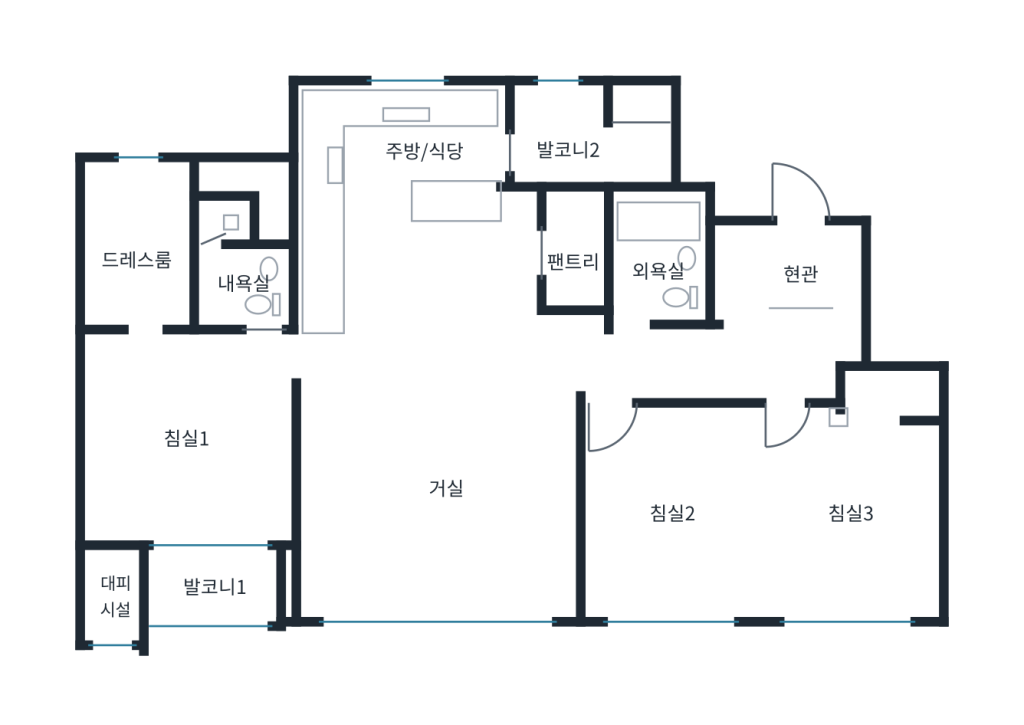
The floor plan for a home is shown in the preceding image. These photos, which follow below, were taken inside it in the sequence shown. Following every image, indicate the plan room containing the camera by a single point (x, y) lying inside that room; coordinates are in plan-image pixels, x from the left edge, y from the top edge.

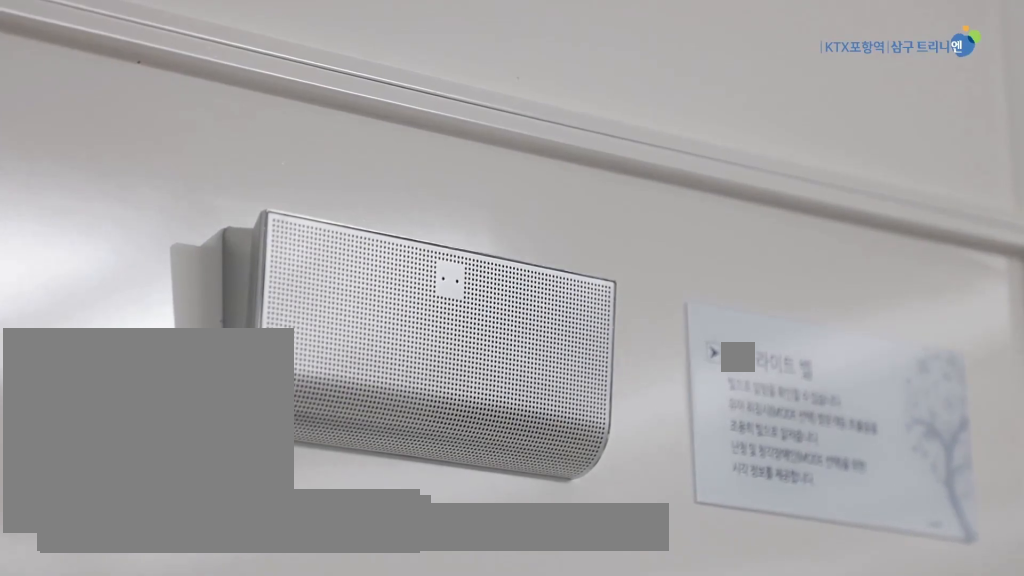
(439, 505)
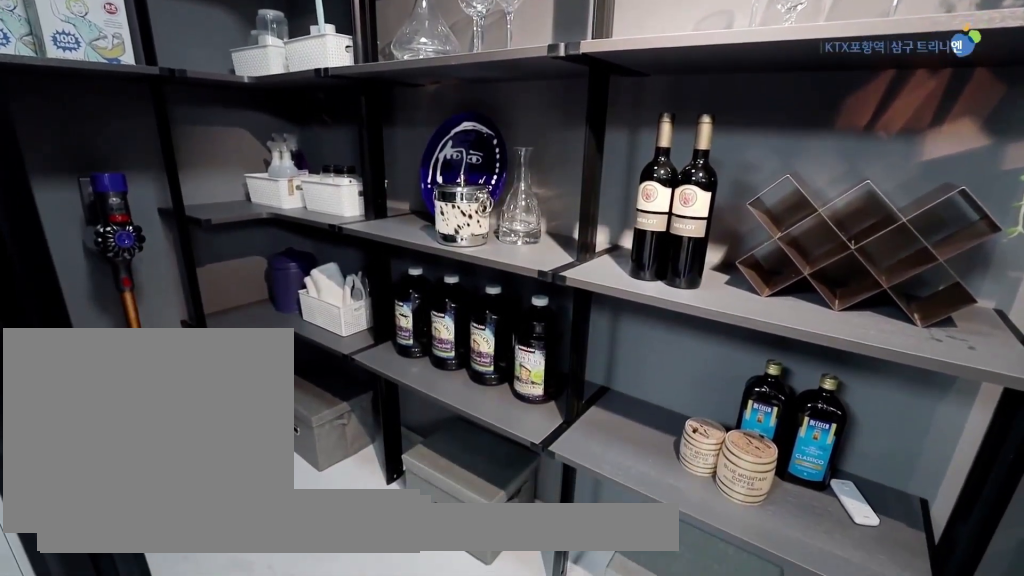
(574, 258)
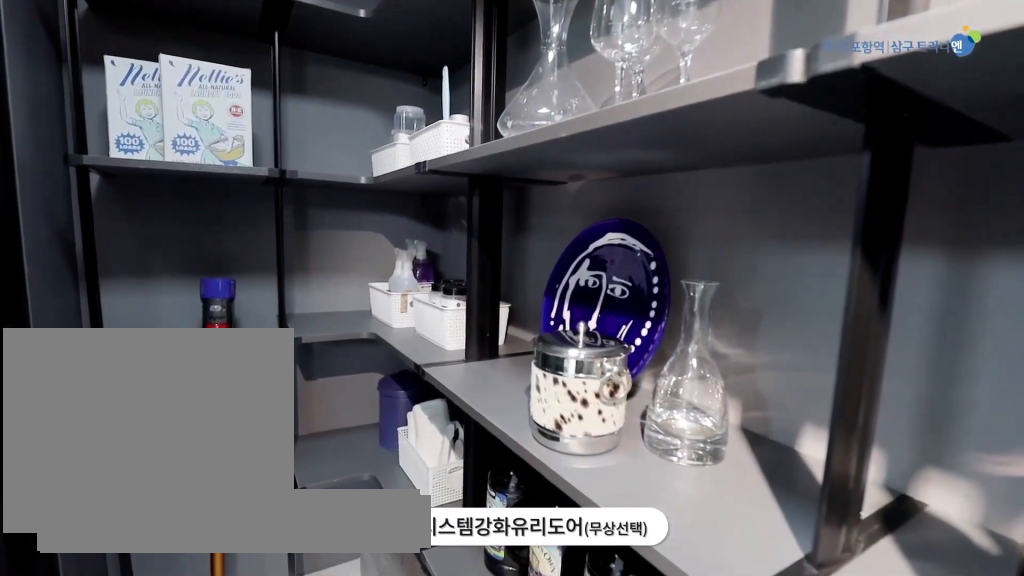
(574, 258)
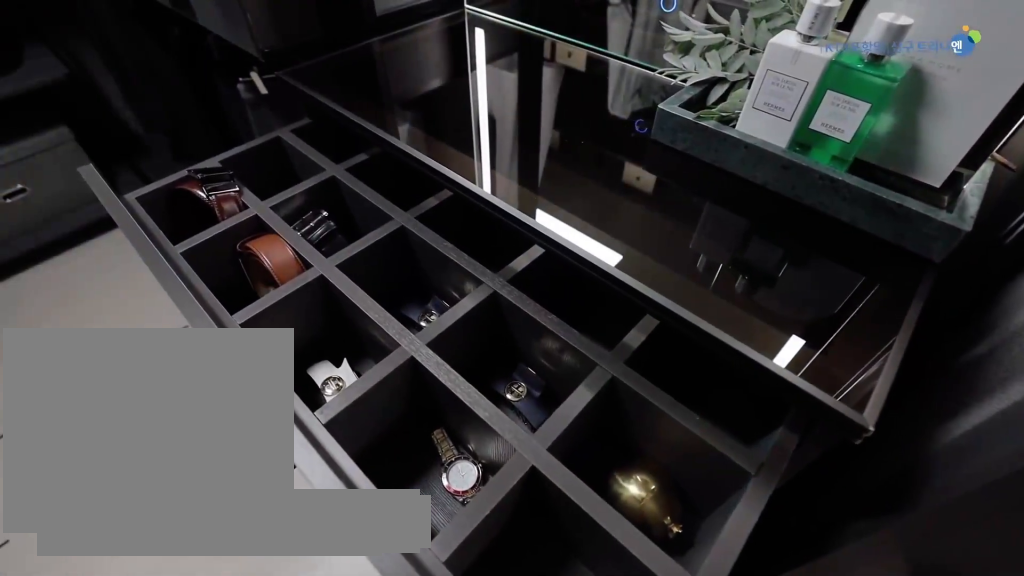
(133, 247)
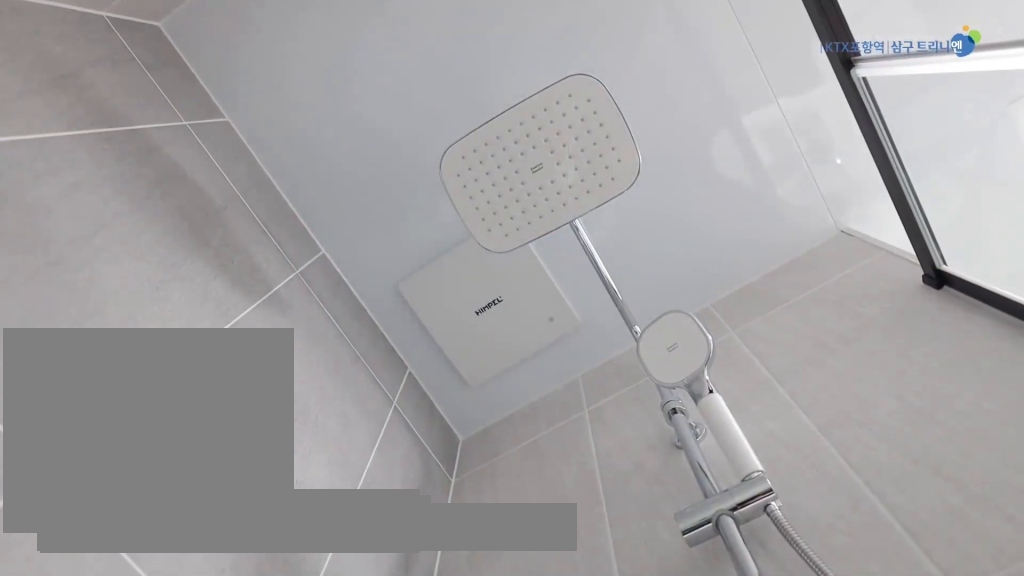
(235, 264)
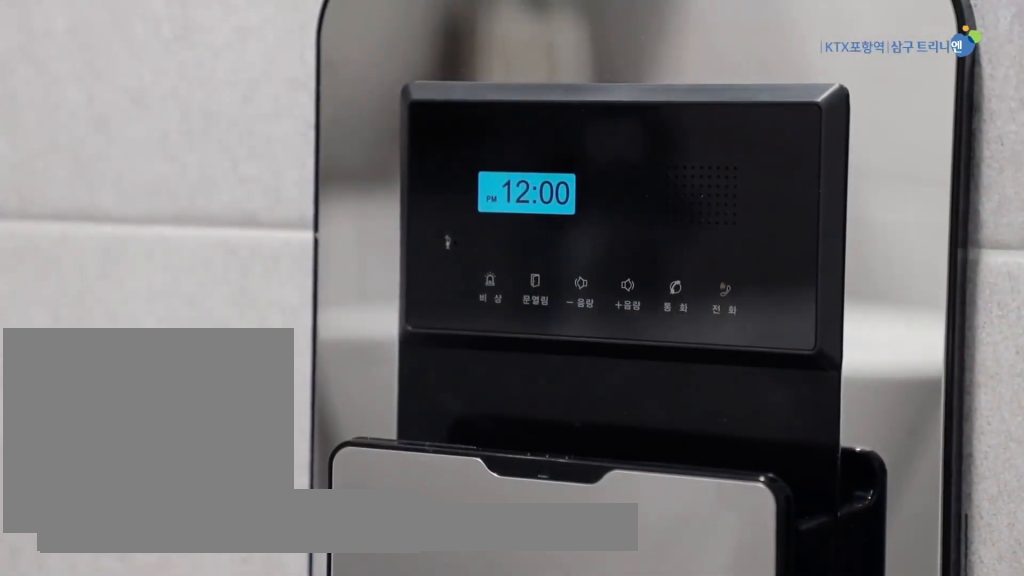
(235, 264)
